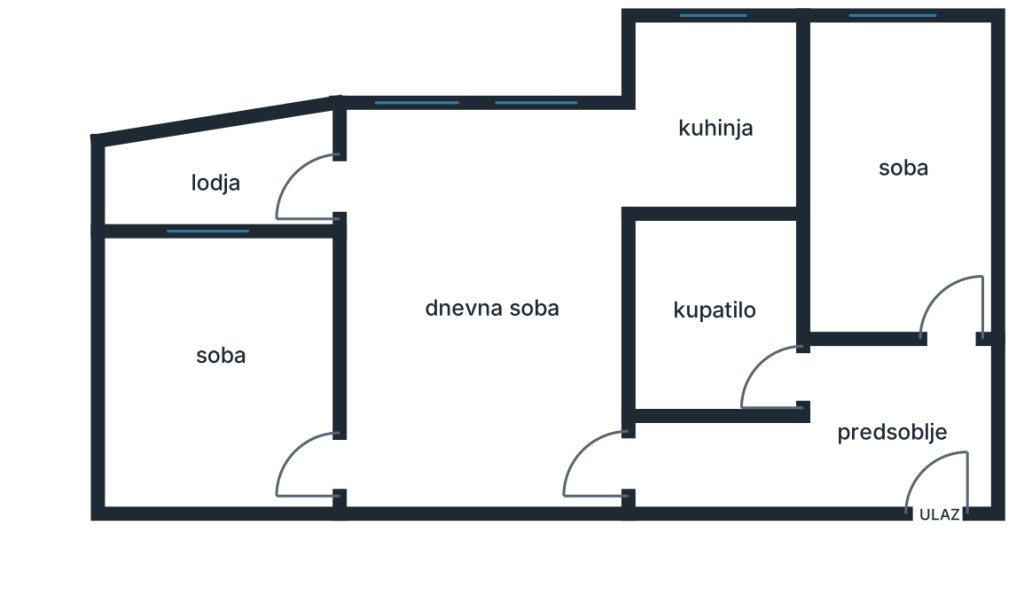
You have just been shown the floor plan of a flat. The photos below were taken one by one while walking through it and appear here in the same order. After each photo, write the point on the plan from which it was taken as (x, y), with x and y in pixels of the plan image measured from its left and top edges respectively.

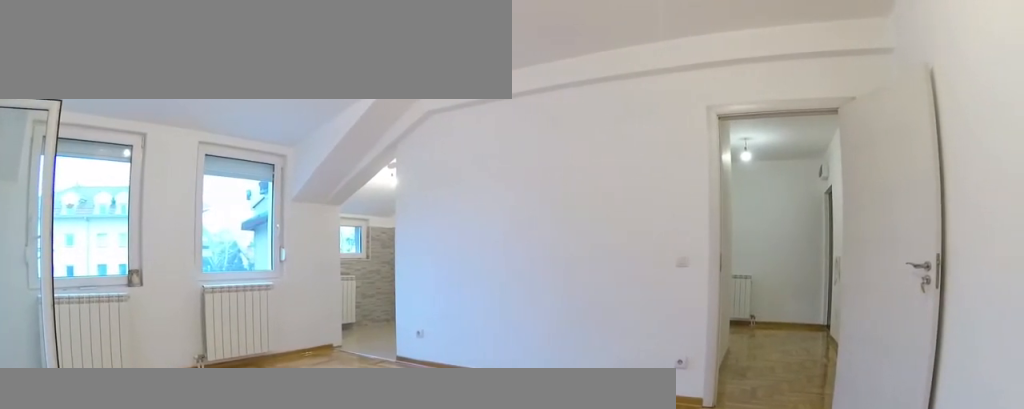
(358, 453)
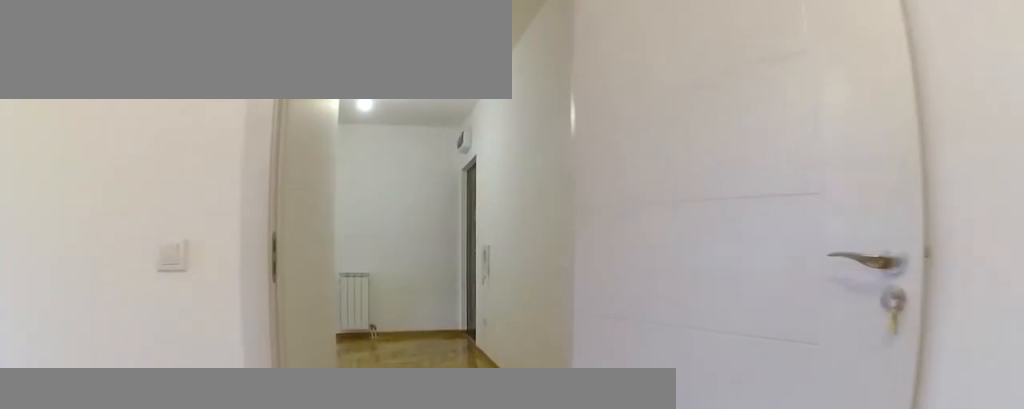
(521, 461)
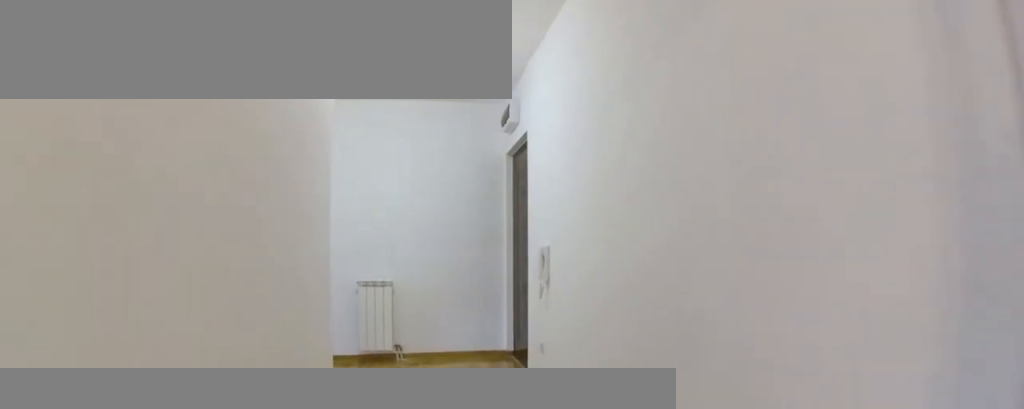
(591, 465)
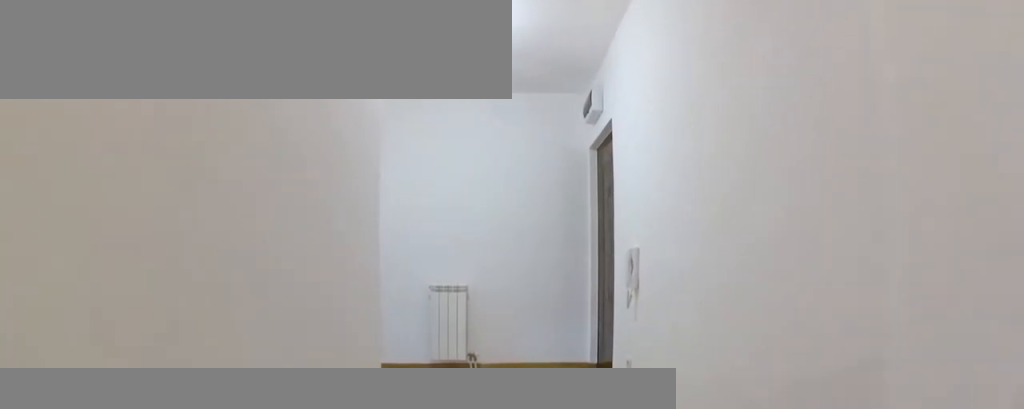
(630, 466)
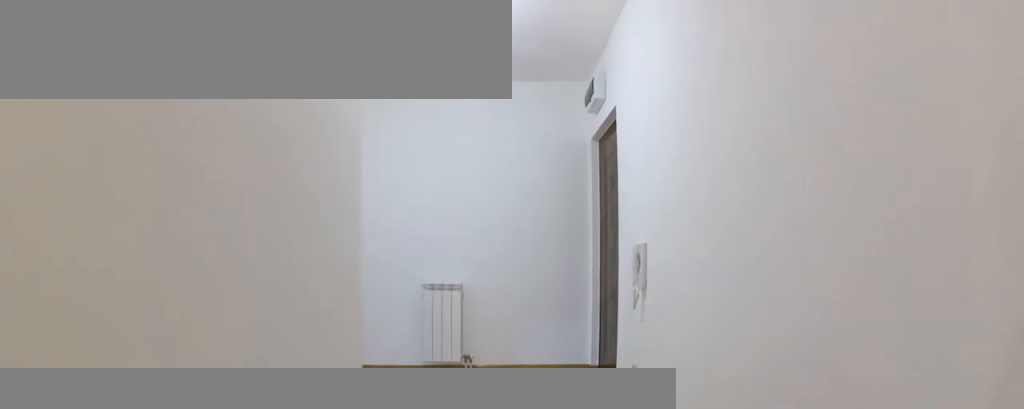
(671, 465)
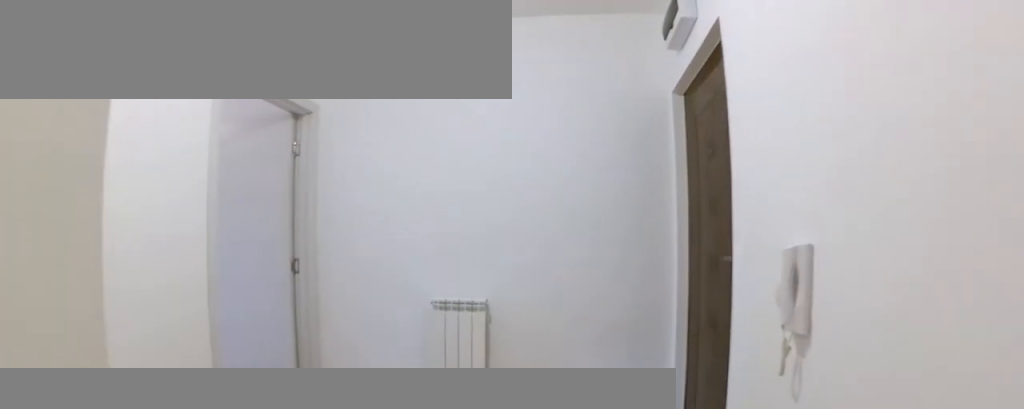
(763, 465)
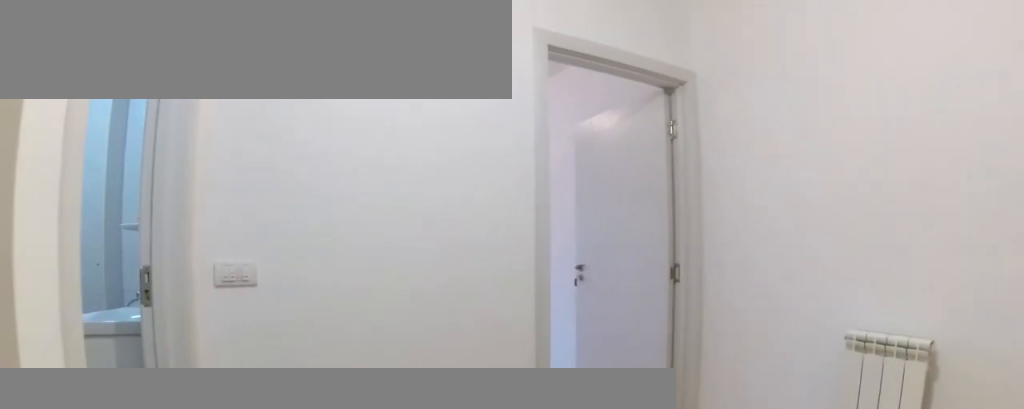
(821, 466)
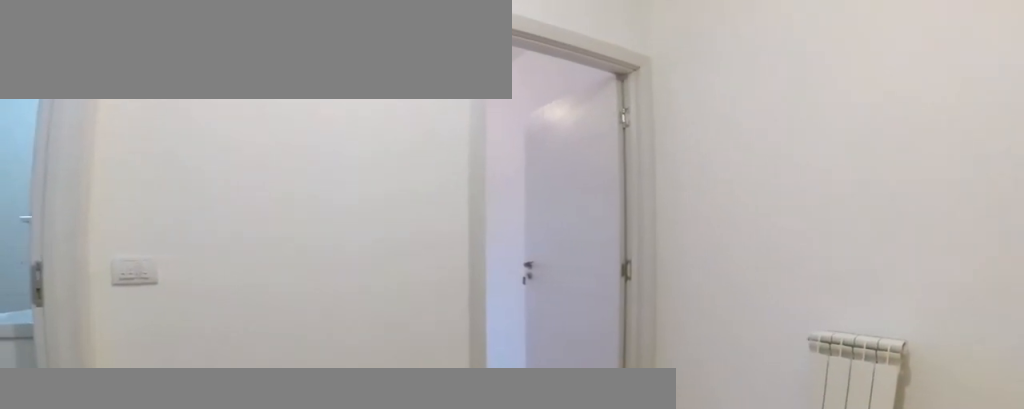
(832, 465)
